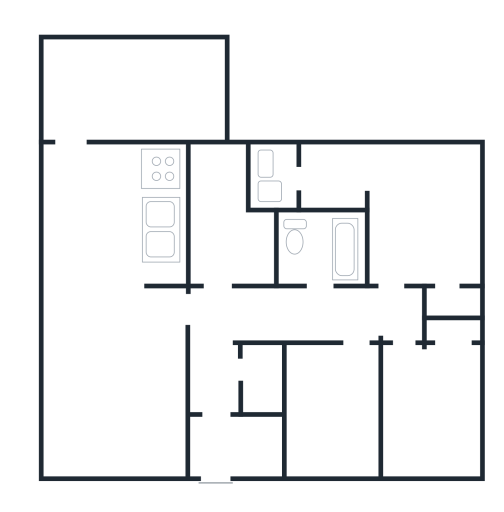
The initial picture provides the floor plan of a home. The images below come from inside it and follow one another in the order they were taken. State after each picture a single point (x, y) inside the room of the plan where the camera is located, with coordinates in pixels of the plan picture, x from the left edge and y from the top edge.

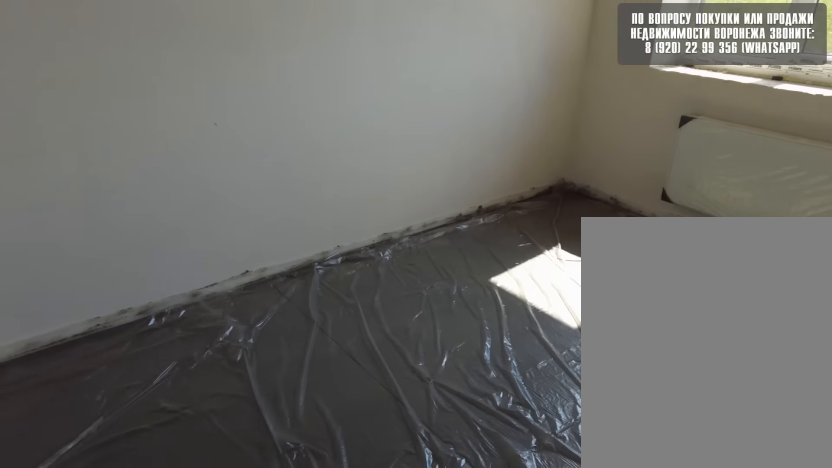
(417, 385)
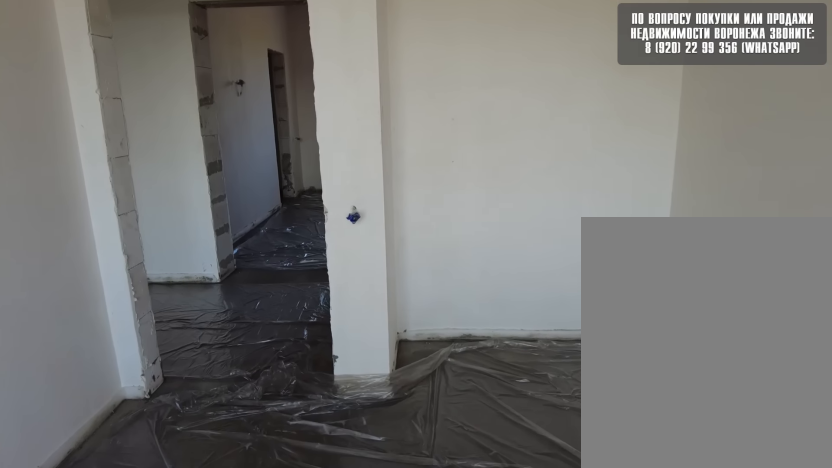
(418, 406)
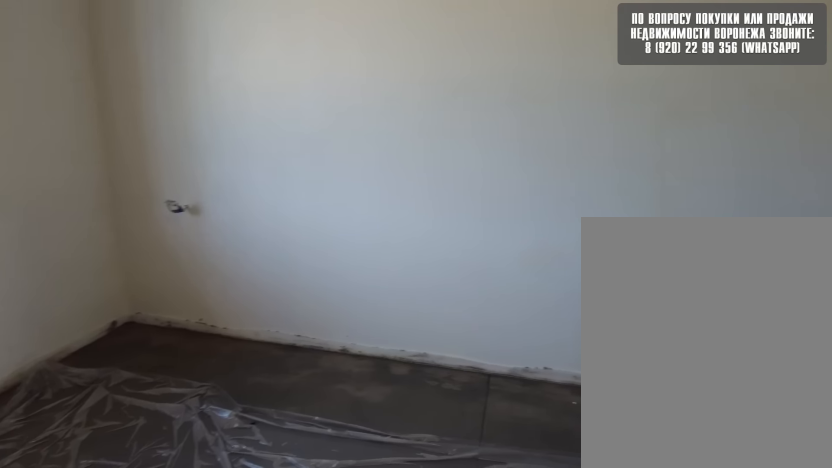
(415, 278)
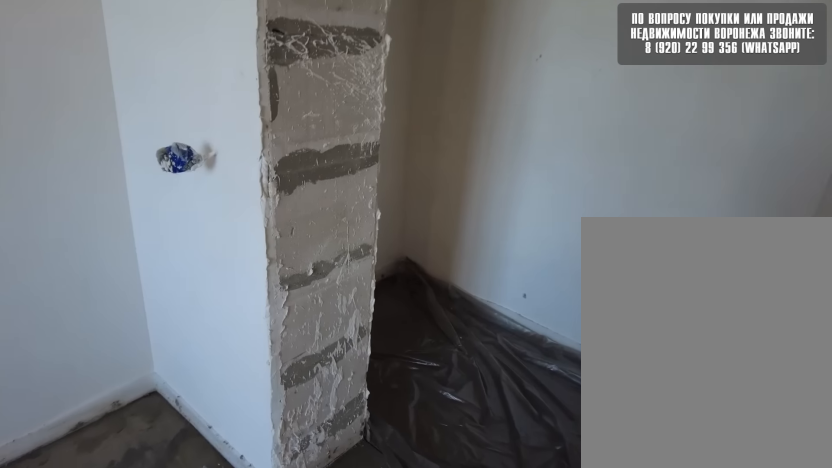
(415, 278)
